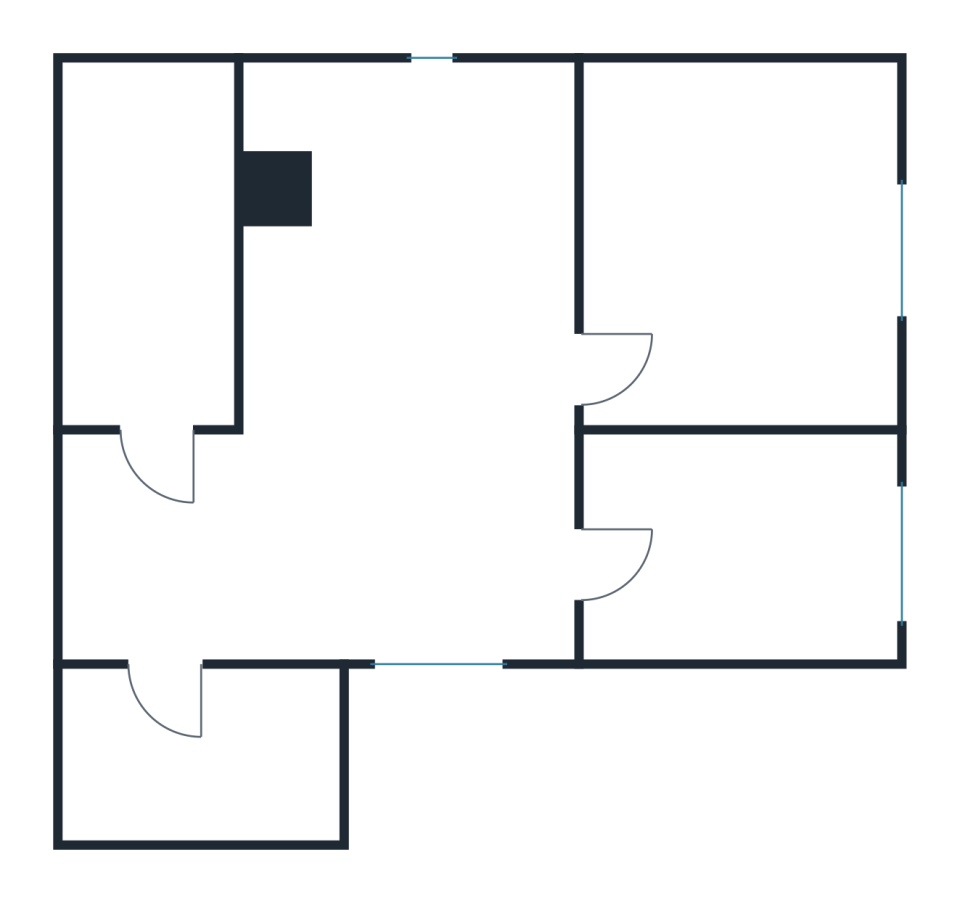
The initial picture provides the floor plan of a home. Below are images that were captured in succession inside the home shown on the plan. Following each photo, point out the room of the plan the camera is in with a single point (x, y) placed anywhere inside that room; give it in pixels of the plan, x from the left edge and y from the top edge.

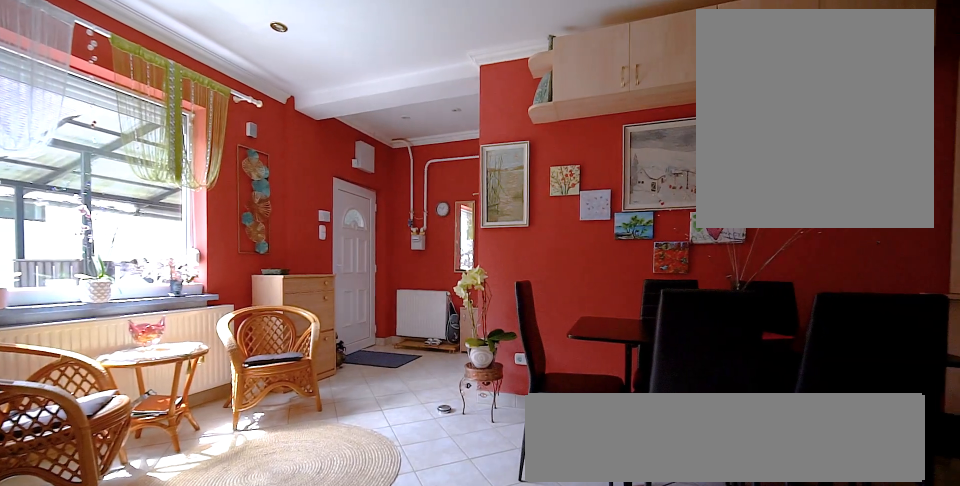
(417, 411)
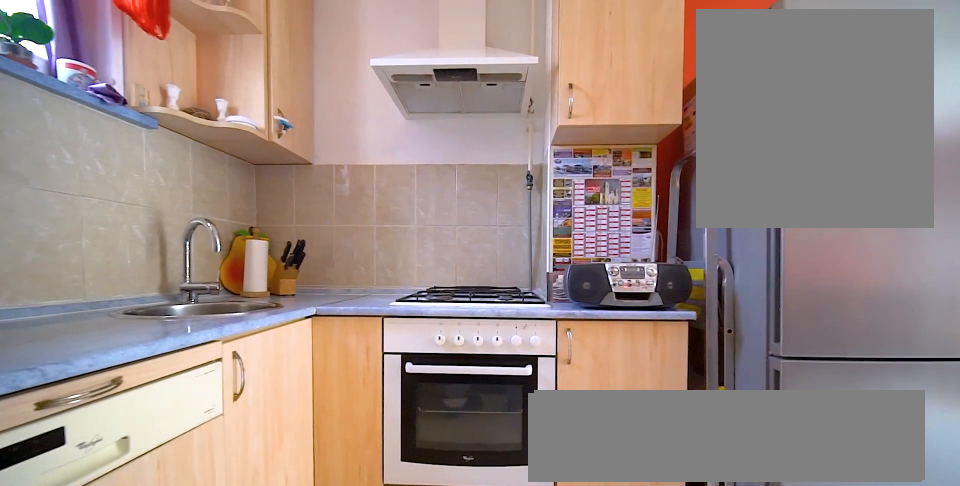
(417, 410)
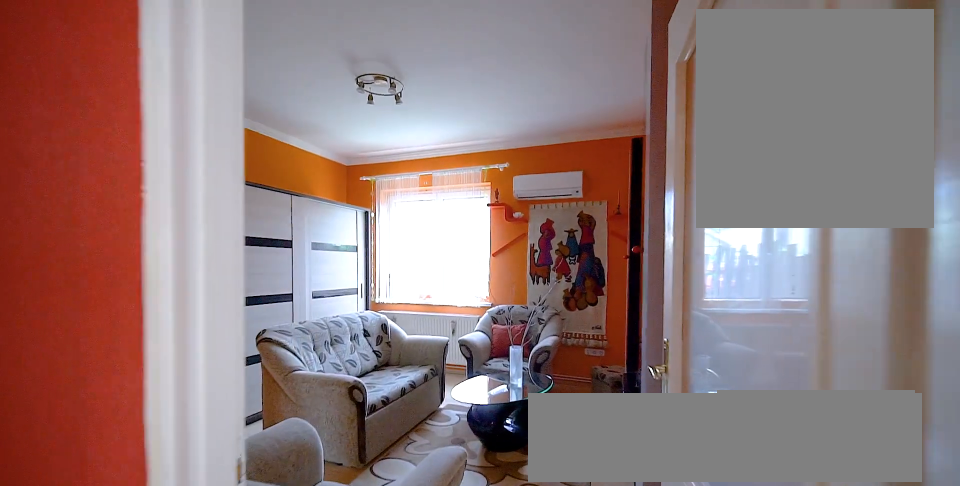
(744, 258)
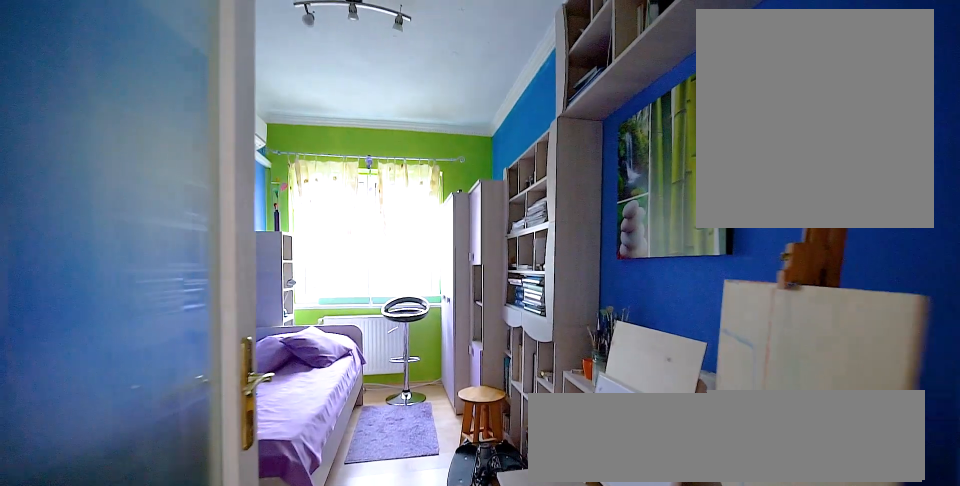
(744, 546)
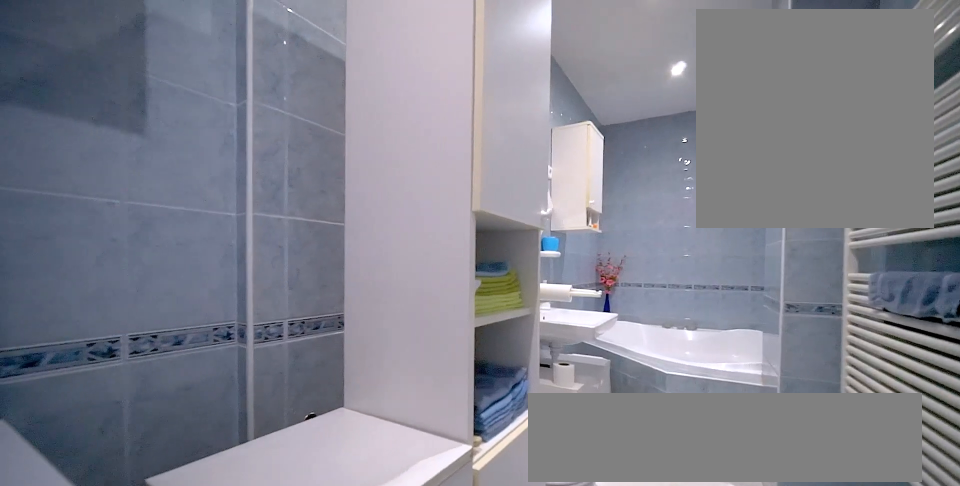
(151, 271)
